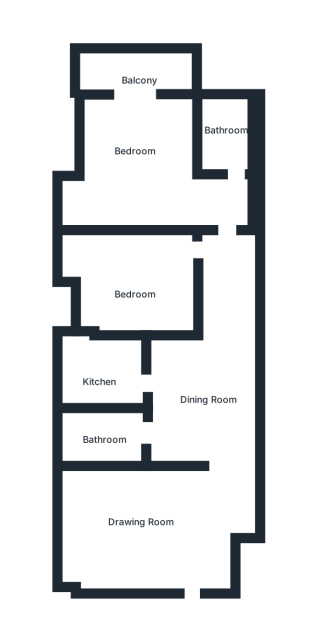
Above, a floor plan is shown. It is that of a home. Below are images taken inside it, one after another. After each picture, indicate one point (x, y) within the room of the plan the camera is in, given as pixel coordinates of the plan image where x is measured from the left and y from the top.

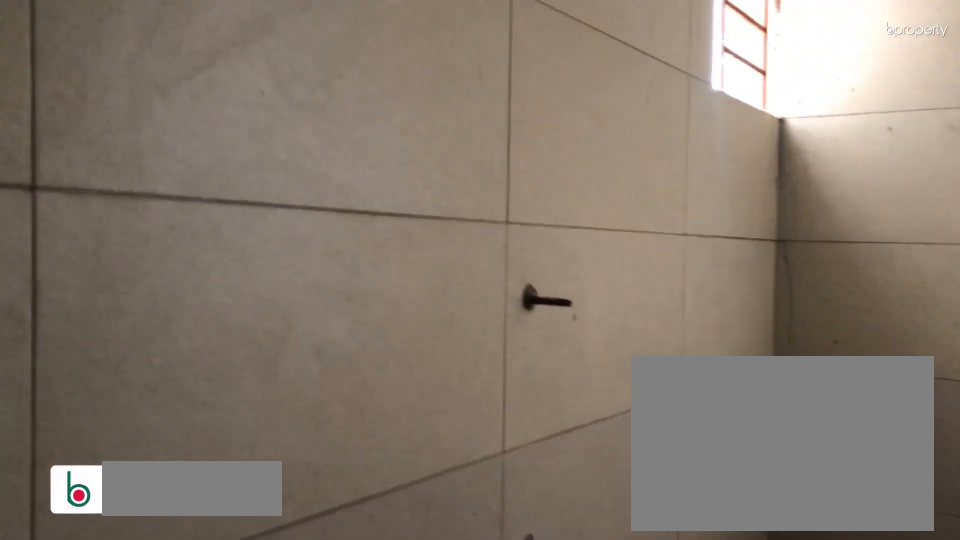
(104, 428)
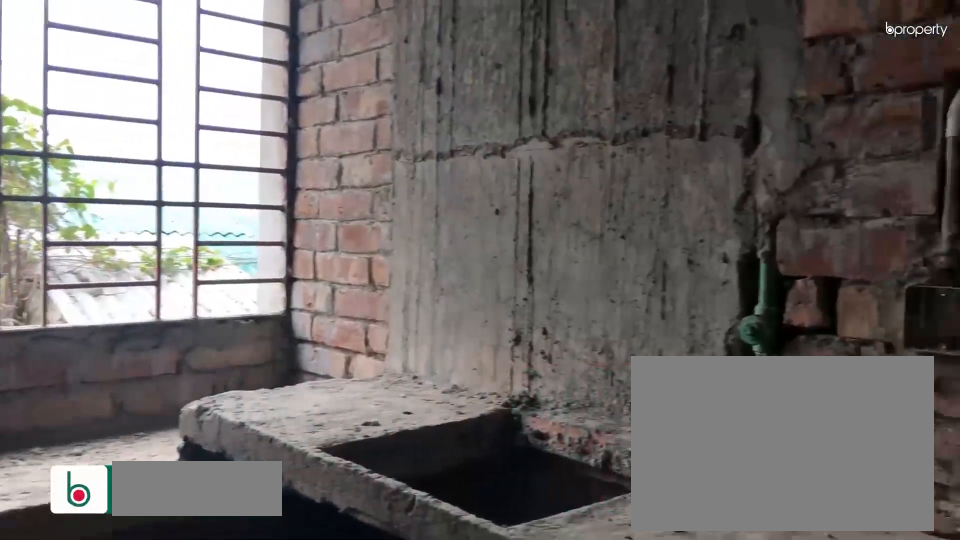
(108, 374)
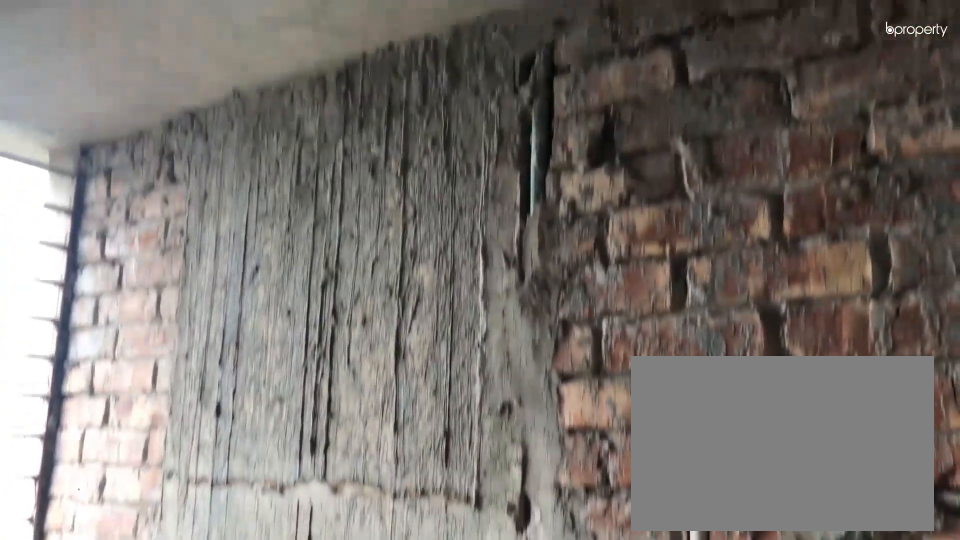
(108, 374)
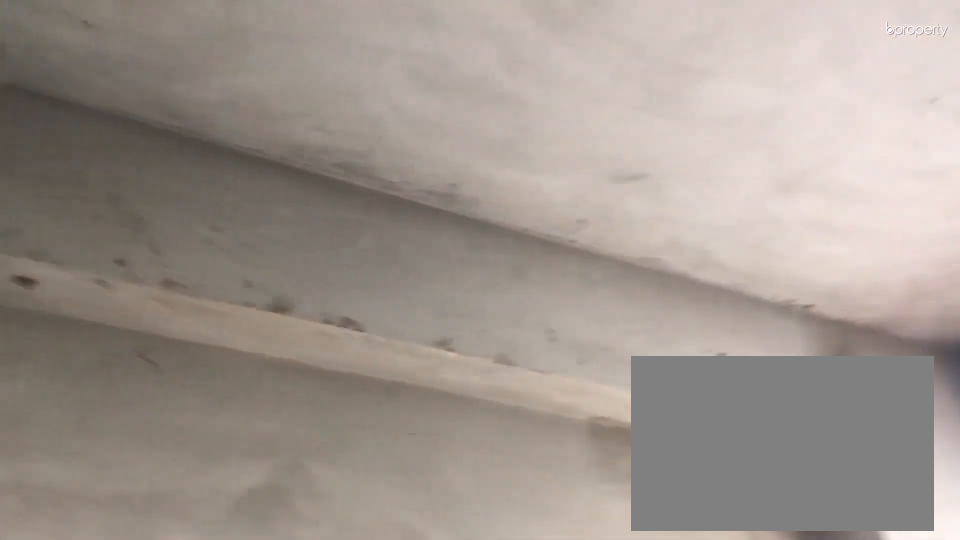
(148, 271)
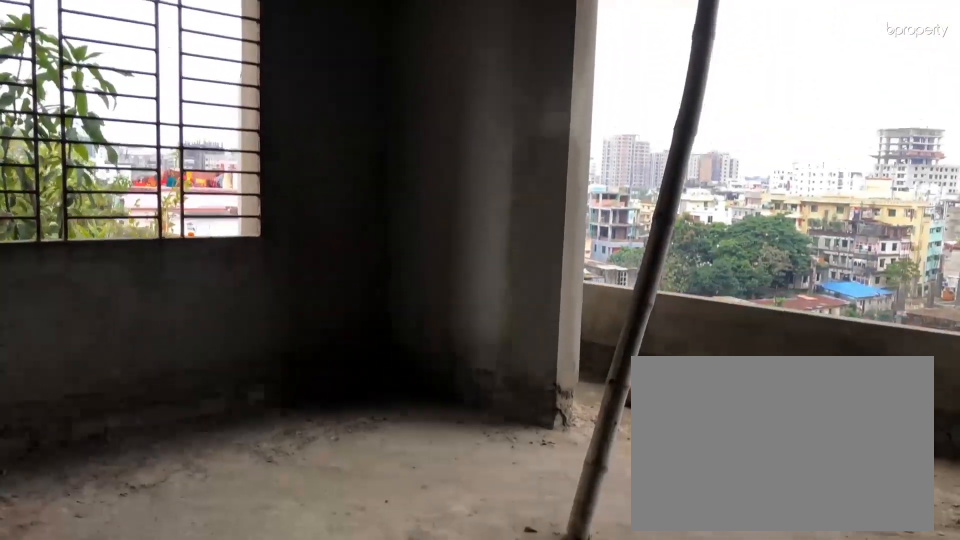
(141, 163)
